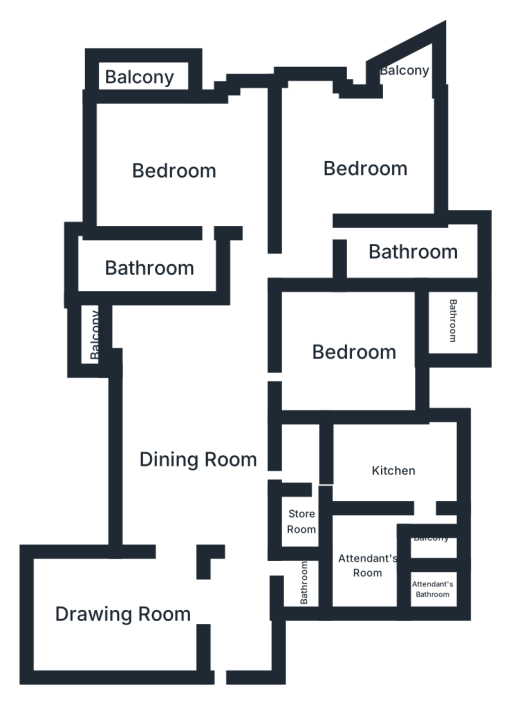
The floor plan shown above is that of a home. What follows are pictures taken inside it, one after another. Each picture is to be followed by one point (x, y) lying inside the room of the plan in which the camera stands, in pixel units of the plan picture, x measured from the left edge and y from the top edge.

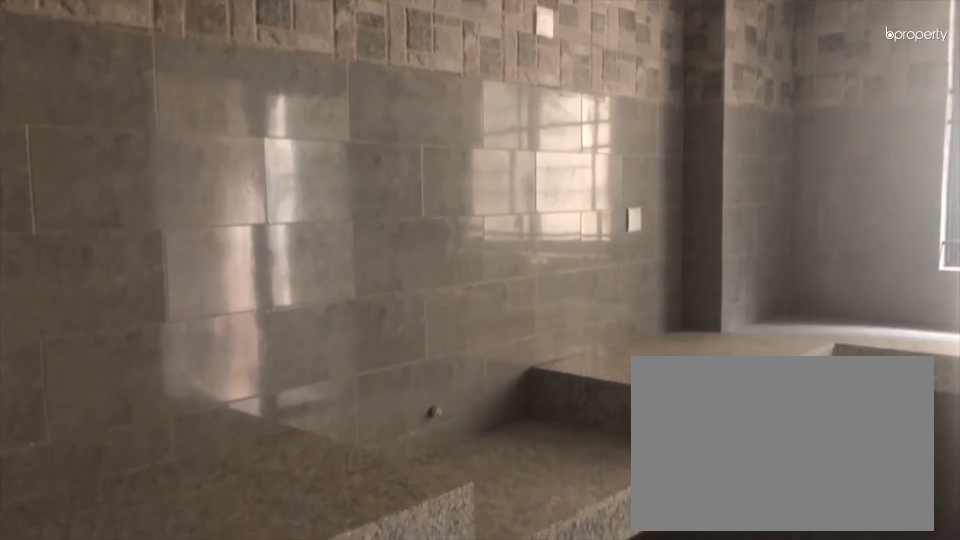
(398, 473)
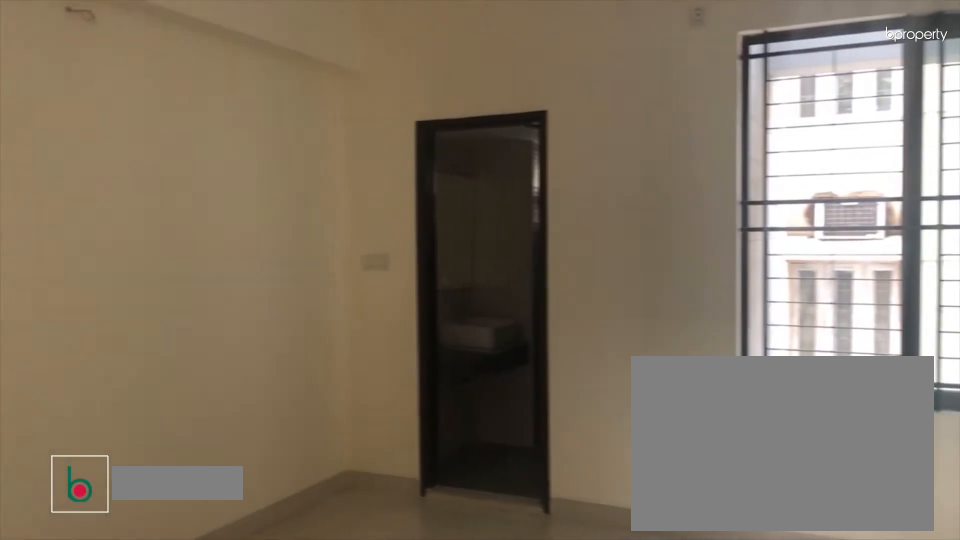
(352, 348)
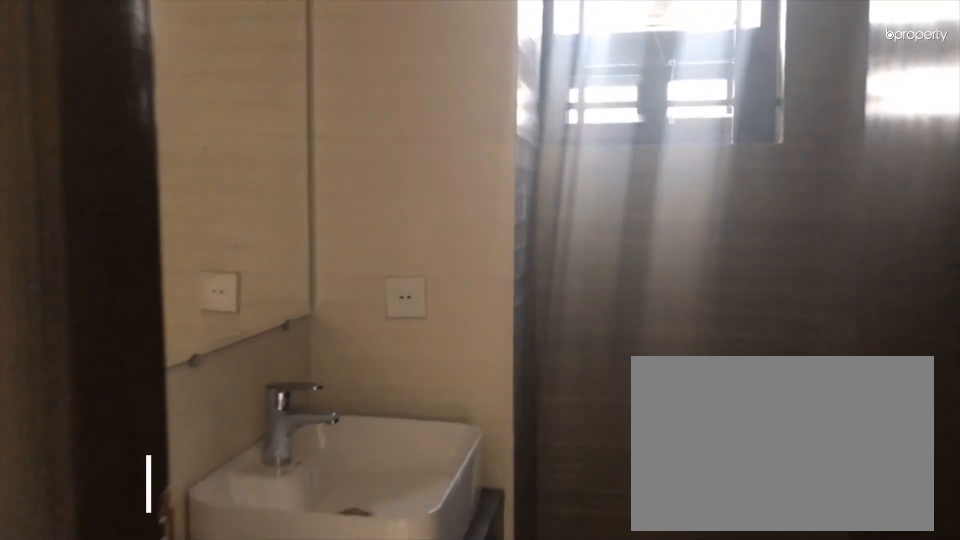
(452, 321)
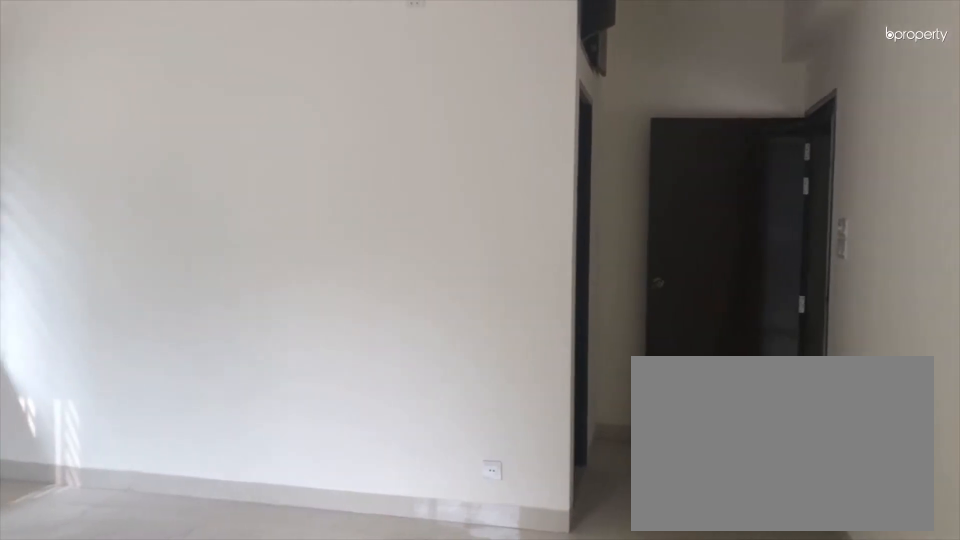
(365, 173)
